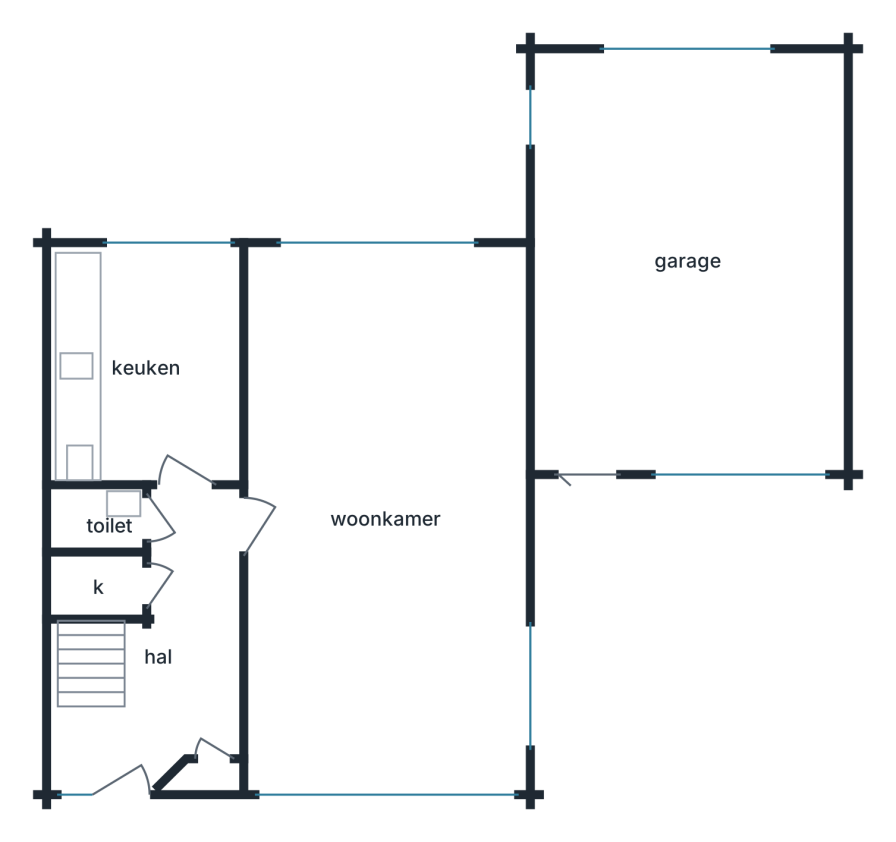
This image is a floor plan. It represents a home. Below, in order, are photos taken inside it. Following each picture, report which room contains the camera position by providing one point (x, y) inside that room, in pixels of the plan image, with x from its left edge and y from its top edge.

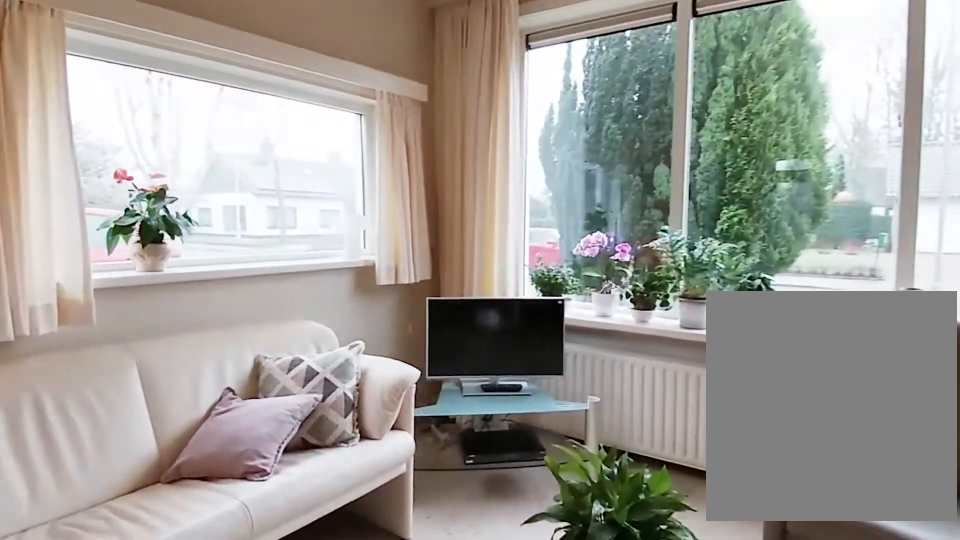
(388, 520)
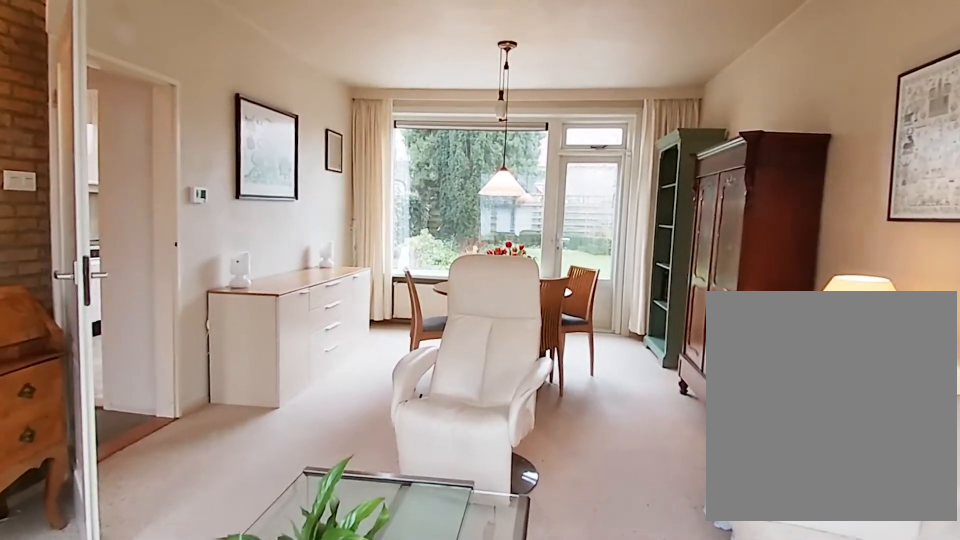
(388, 520)
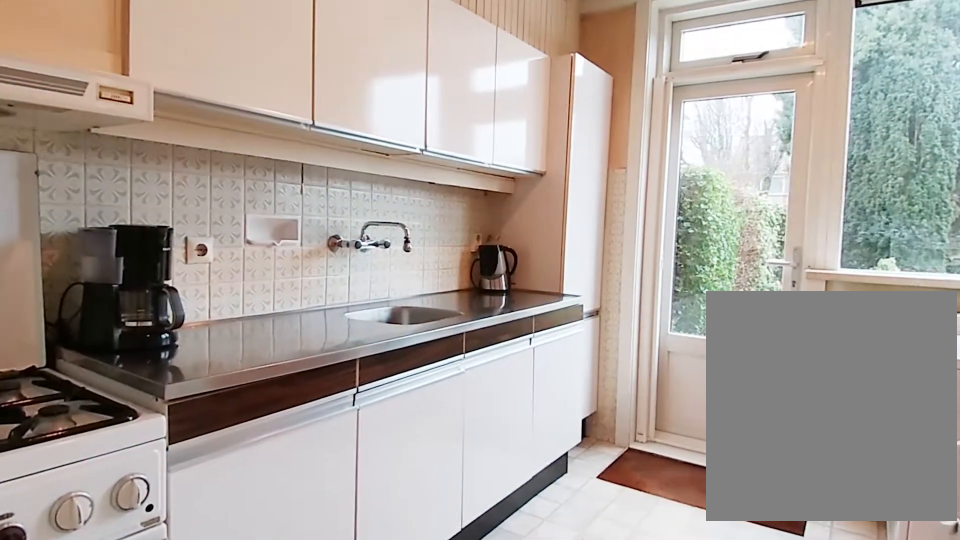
(168, 367)
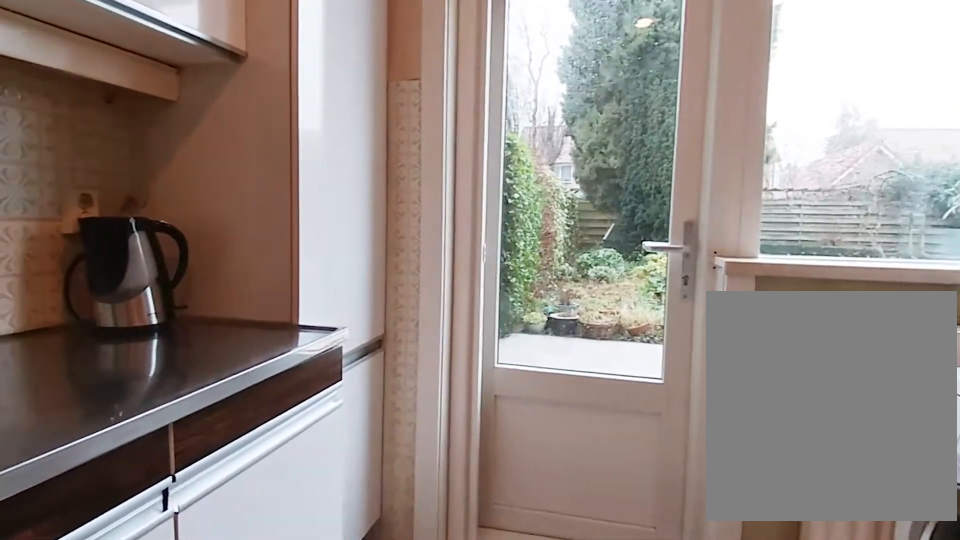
(146, 369)
